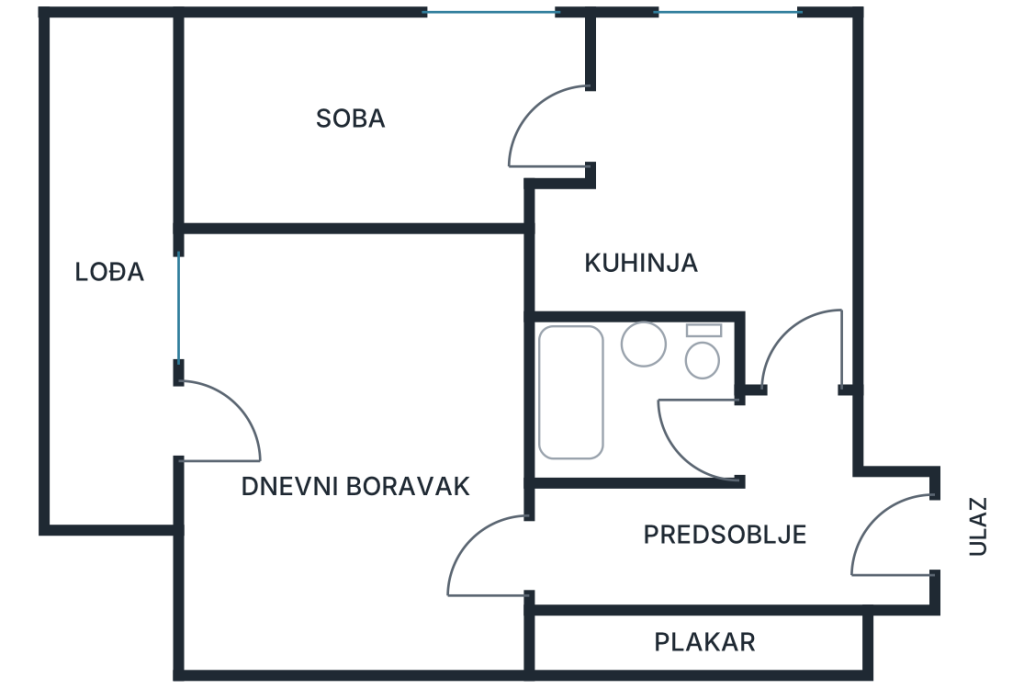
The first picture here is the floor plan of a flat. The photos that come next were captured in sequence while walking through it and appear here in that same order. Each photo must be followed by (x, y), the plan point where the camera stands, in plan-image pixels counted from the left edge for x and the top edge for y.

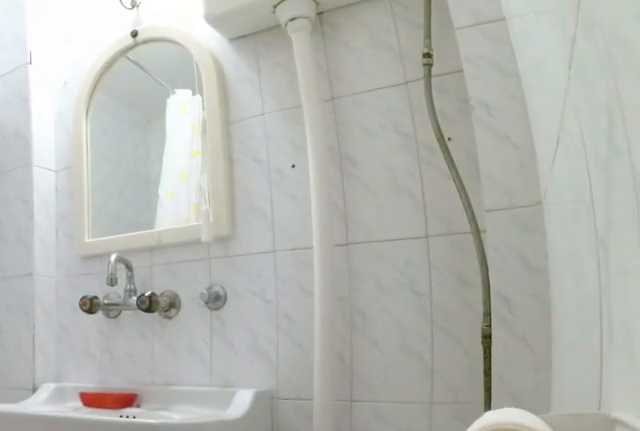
(738, 425)
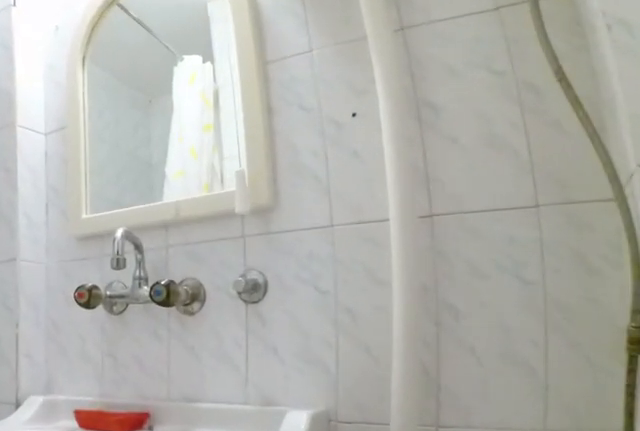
(712, 413)
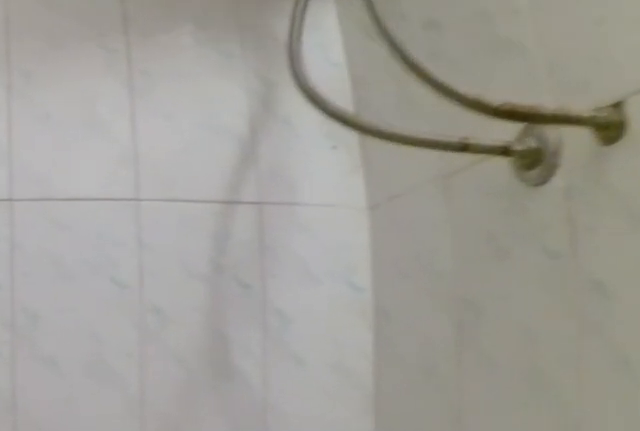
(665, 377)
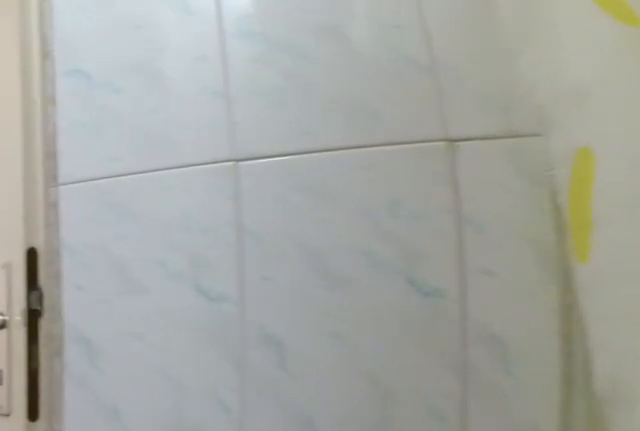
(627, 354)
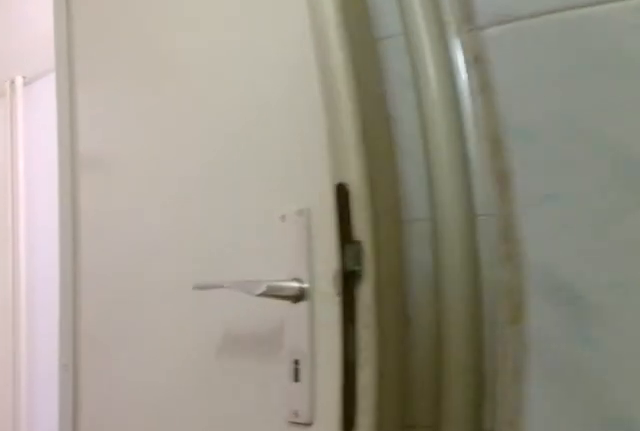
(631, 367)
